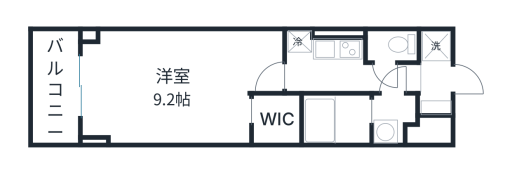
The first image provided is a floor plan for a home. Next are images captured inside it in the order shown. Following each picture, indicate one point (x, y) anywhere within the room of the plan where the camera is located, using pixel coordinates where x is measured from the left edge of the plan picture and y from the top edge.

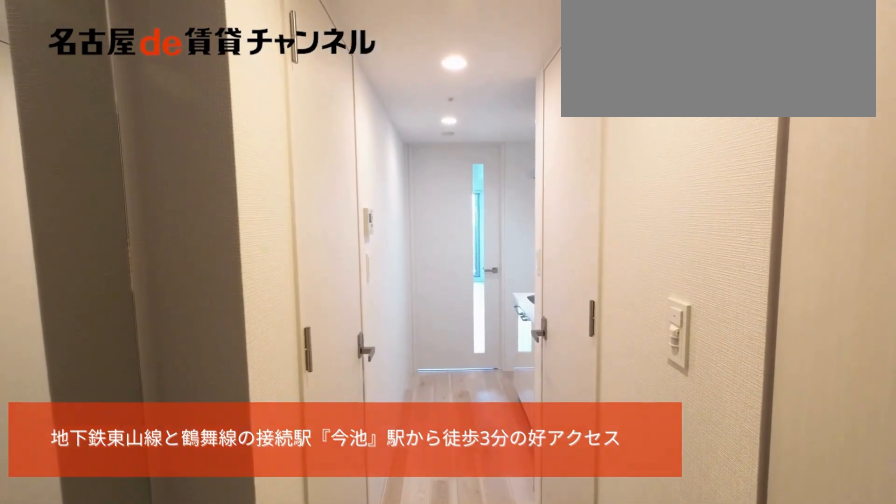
(435, 82)
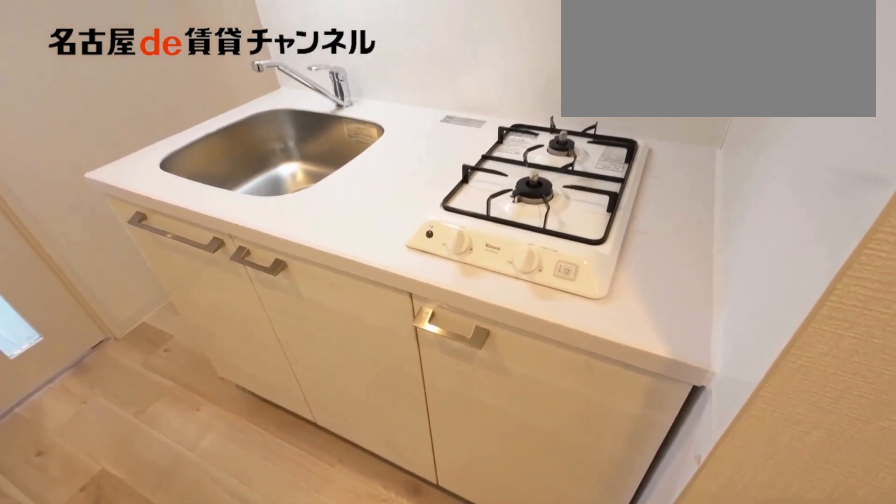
(336, 49)
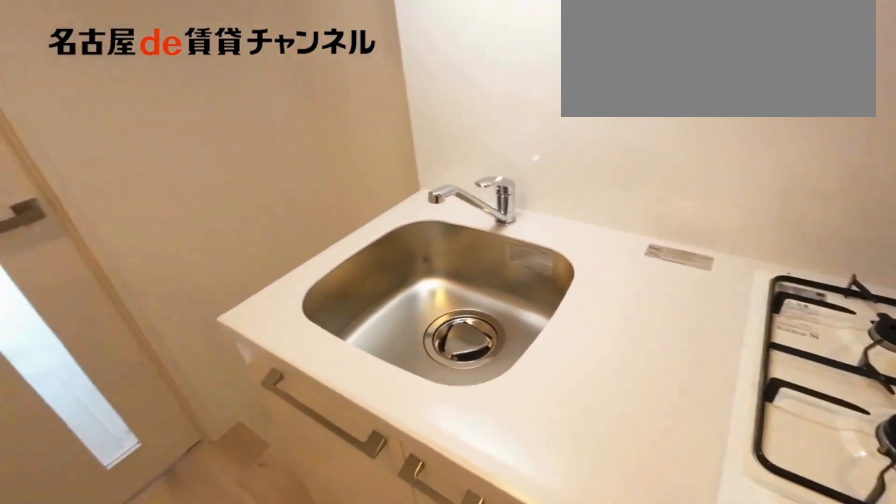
(336, 49)
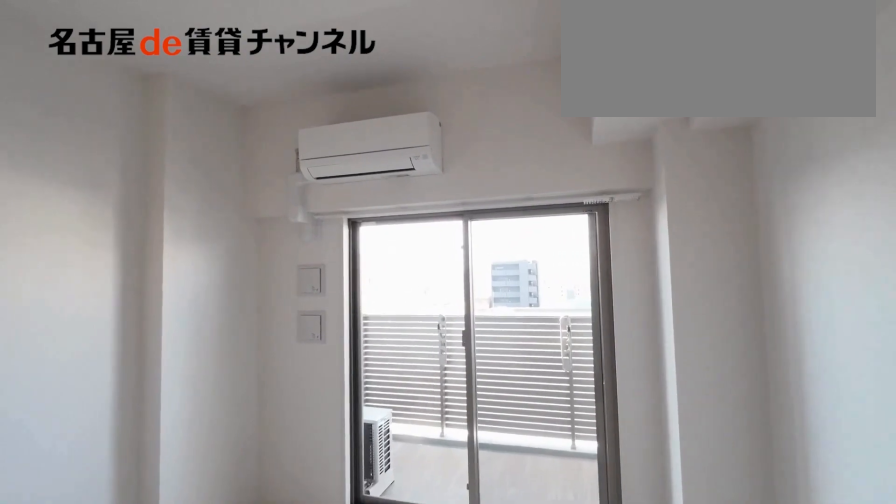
(177, 84)
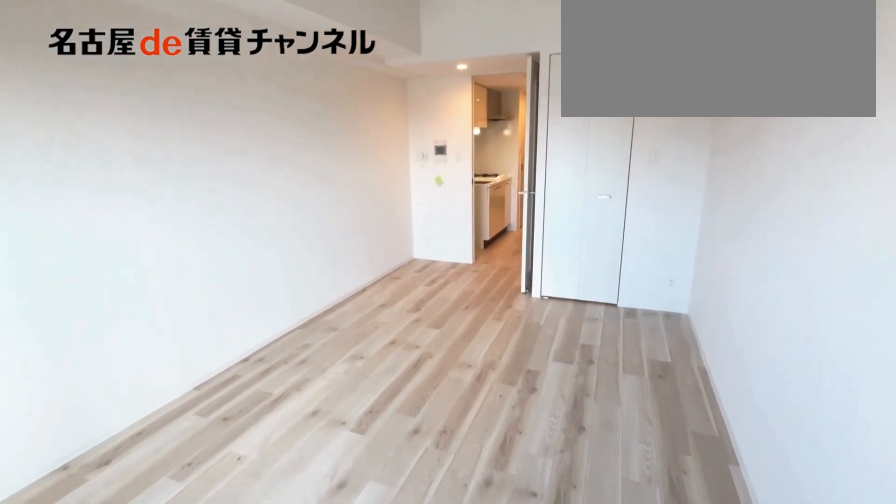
(177, 84)
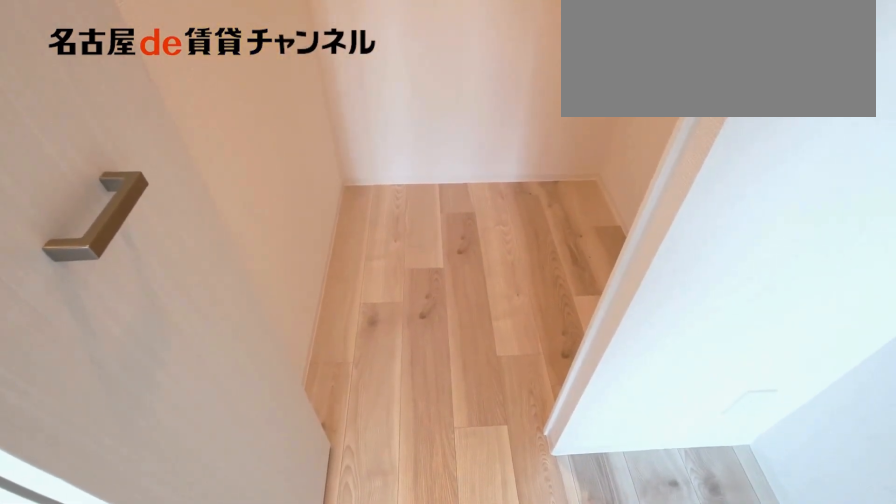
(276, 120)
